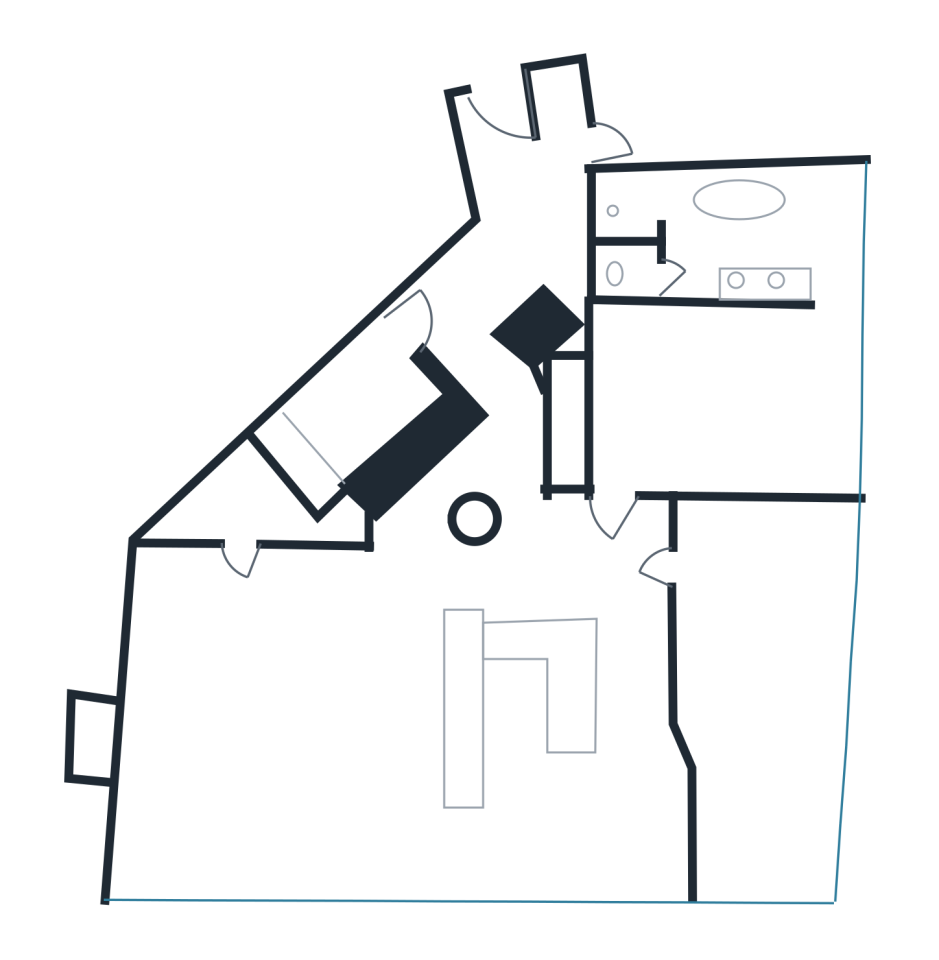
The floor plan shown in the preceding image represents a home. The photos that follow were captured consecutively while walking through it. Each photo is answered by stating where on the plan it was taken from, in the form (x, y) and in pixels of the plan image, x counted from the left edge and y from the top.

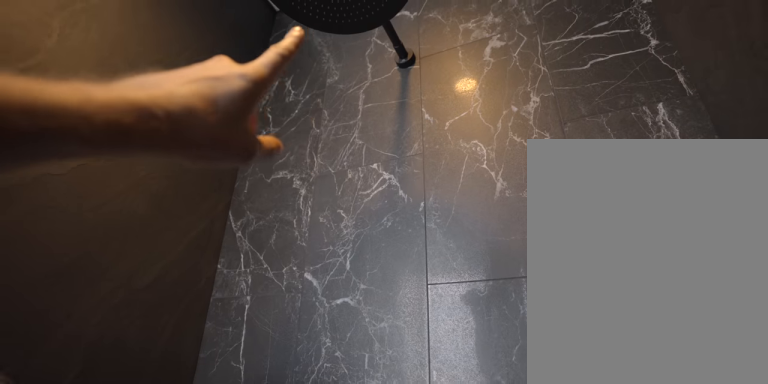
(682, 206)
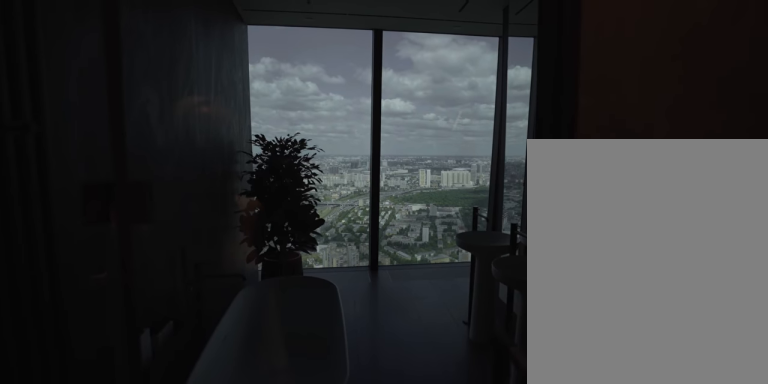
(616, 207)
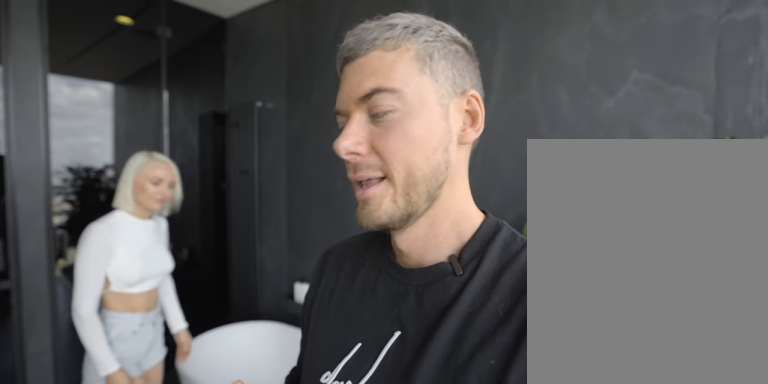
(722, 250)
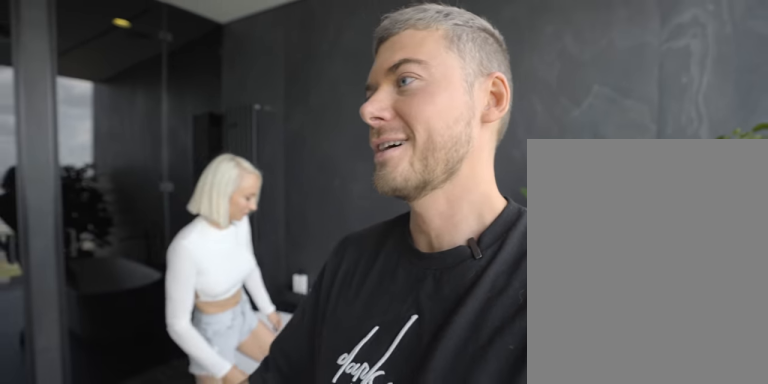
(723, 249)
